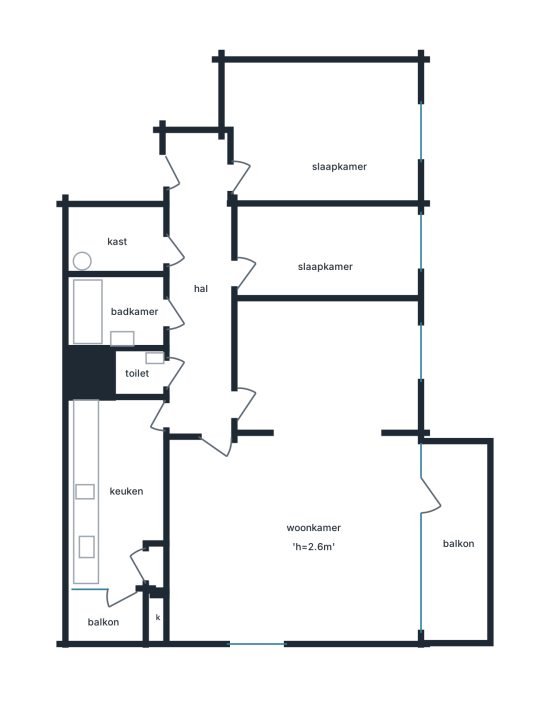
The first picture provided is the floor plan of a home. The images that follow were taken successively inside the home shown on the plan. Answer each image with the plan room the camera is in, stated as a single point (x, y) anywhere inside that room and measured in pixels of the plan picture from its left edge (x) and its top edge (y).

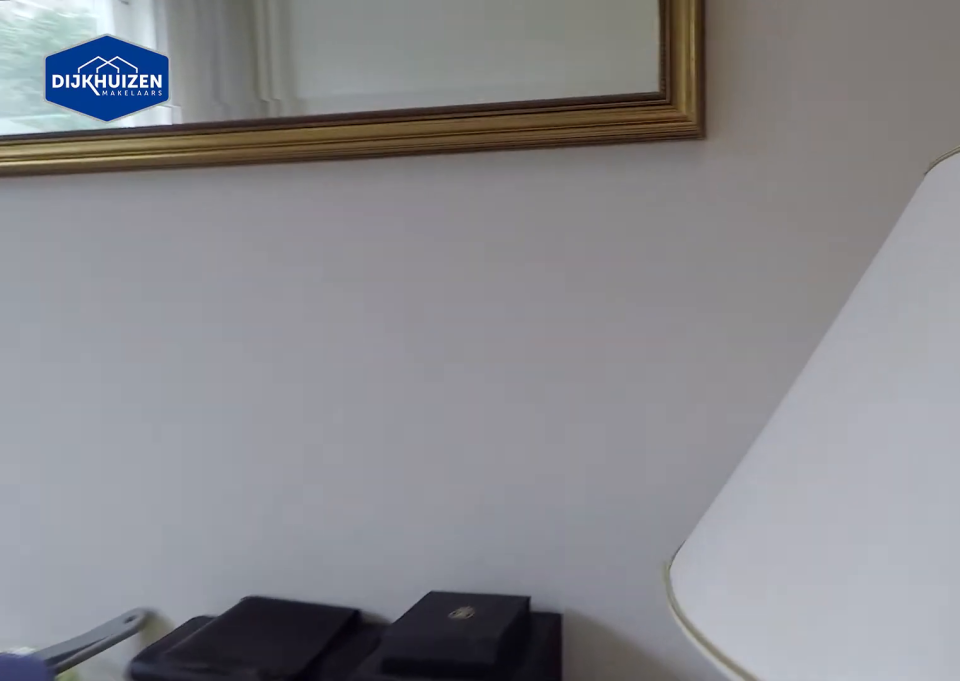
(326, 254)
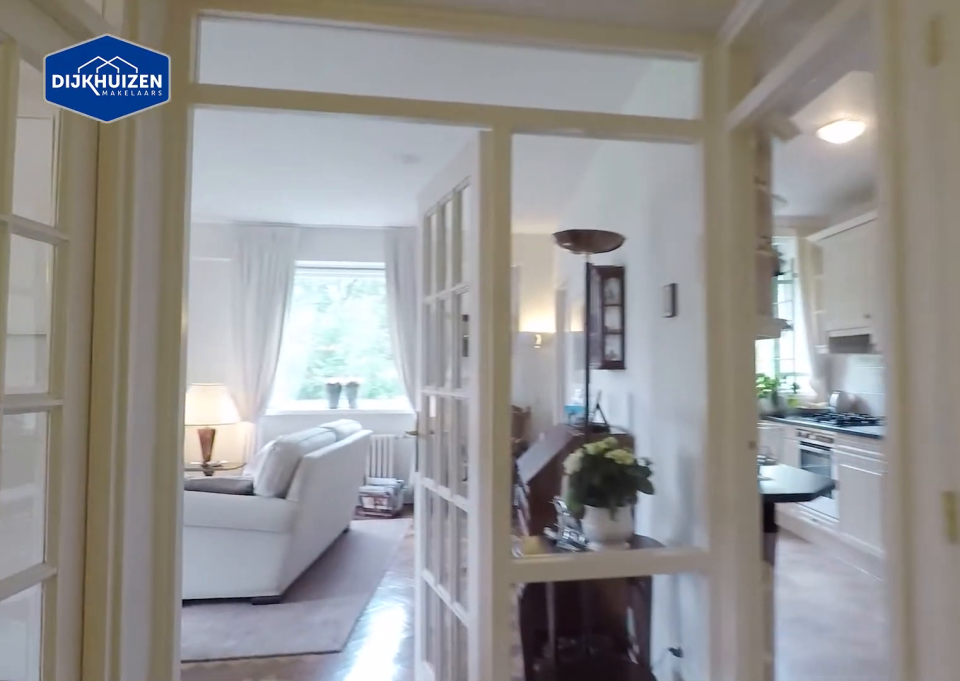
(200, 289)
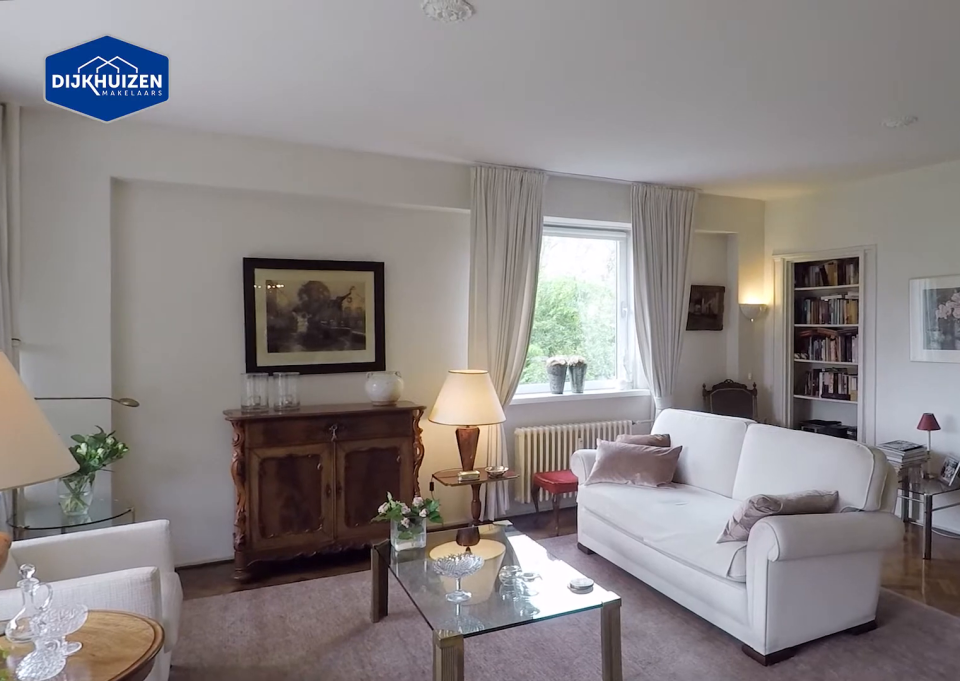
(302, 482)
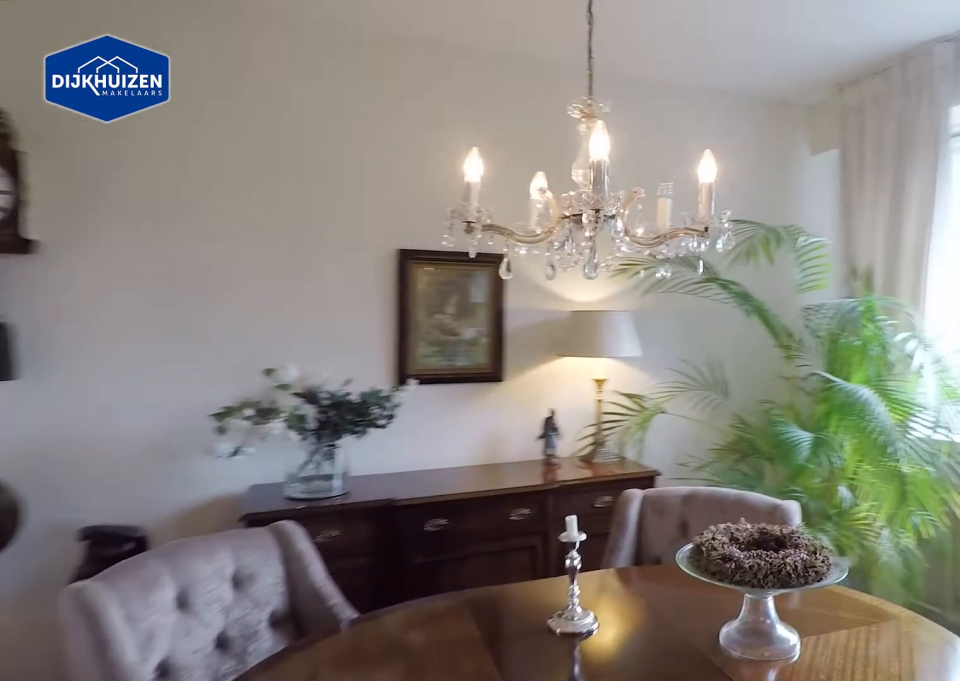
(302, 482)
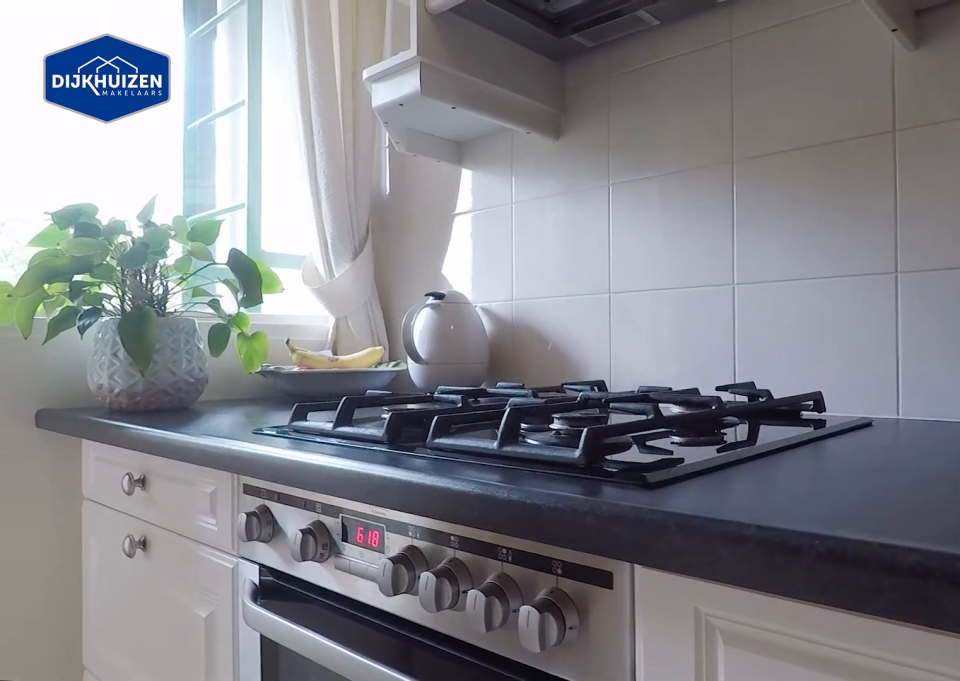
(111, 489)
